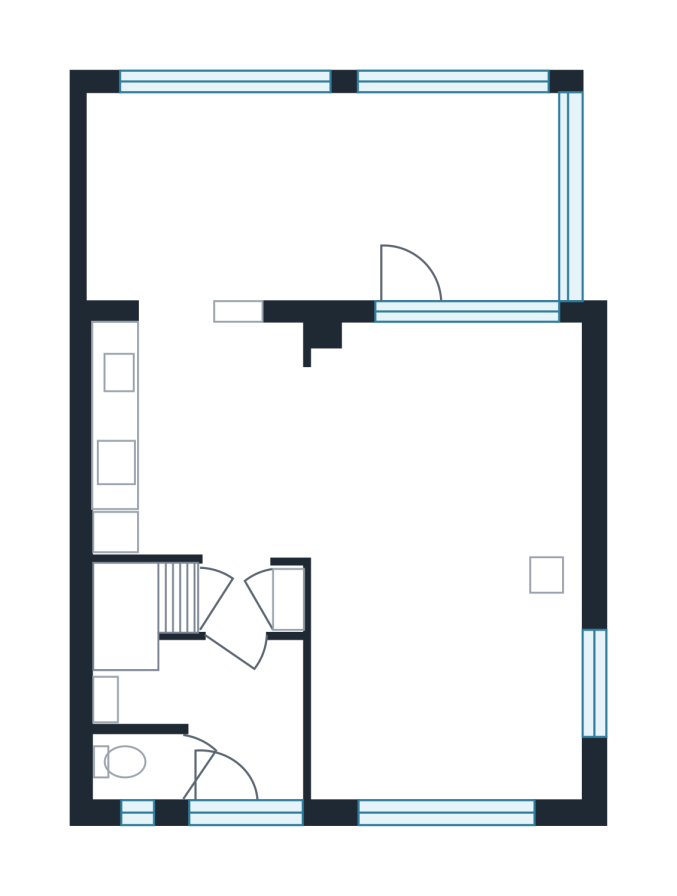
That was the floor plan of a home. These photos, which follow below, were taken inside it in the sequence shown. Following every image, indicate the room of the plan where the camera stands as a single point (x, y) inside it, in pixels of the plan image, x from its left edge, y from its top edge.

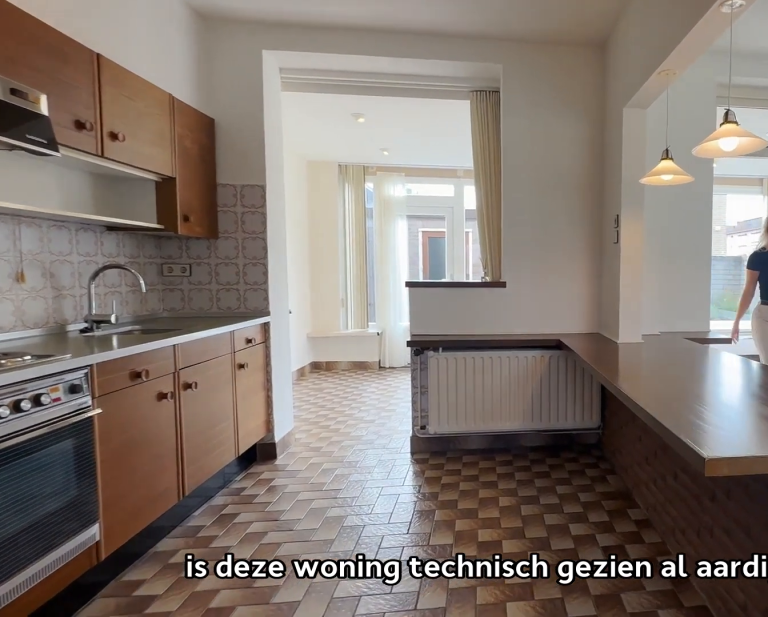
(444, 562)
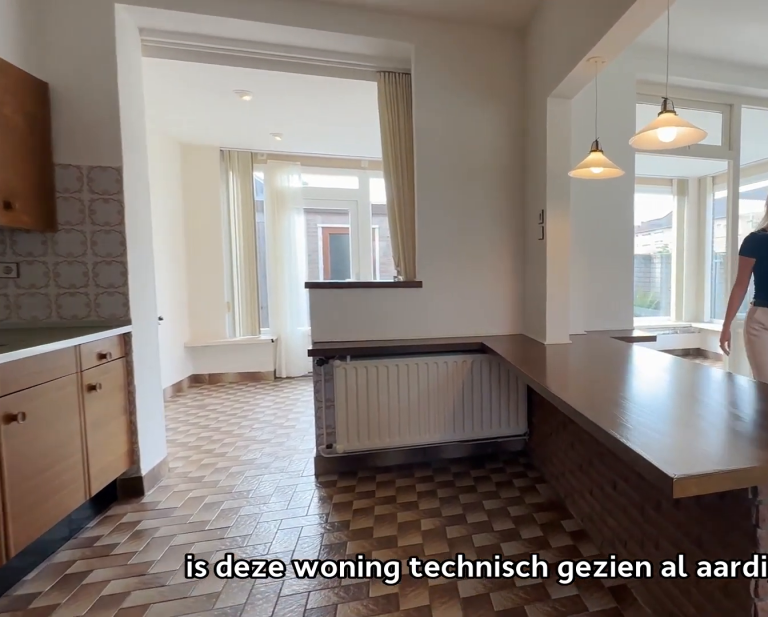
(444, 562)
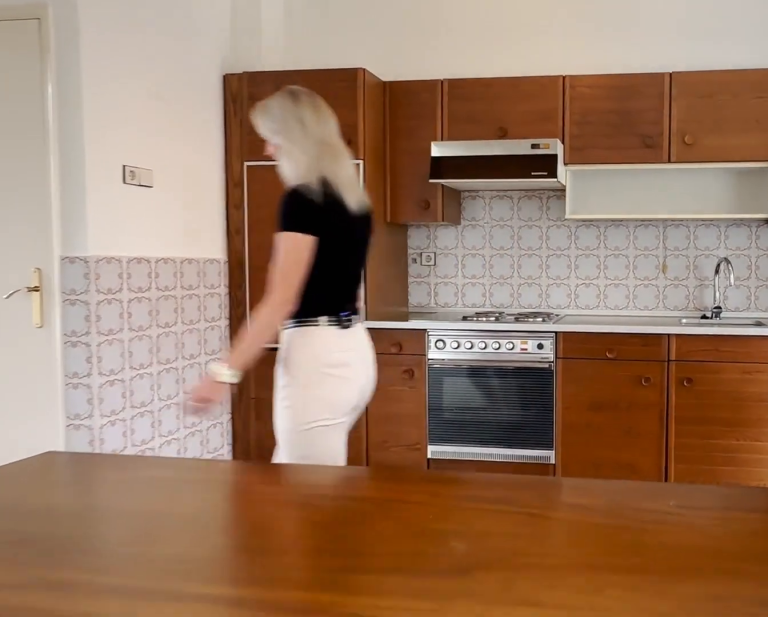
(223, 456)
